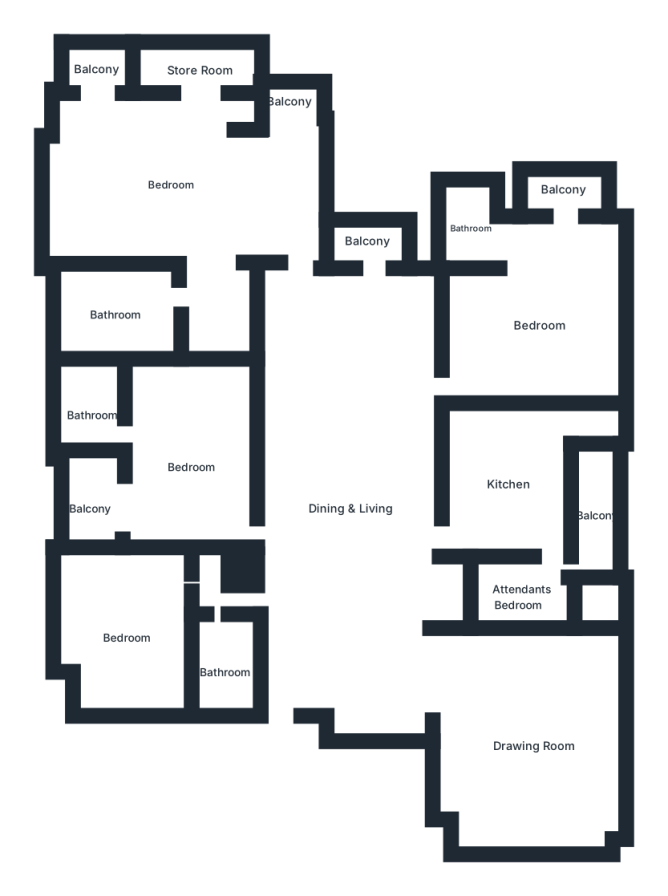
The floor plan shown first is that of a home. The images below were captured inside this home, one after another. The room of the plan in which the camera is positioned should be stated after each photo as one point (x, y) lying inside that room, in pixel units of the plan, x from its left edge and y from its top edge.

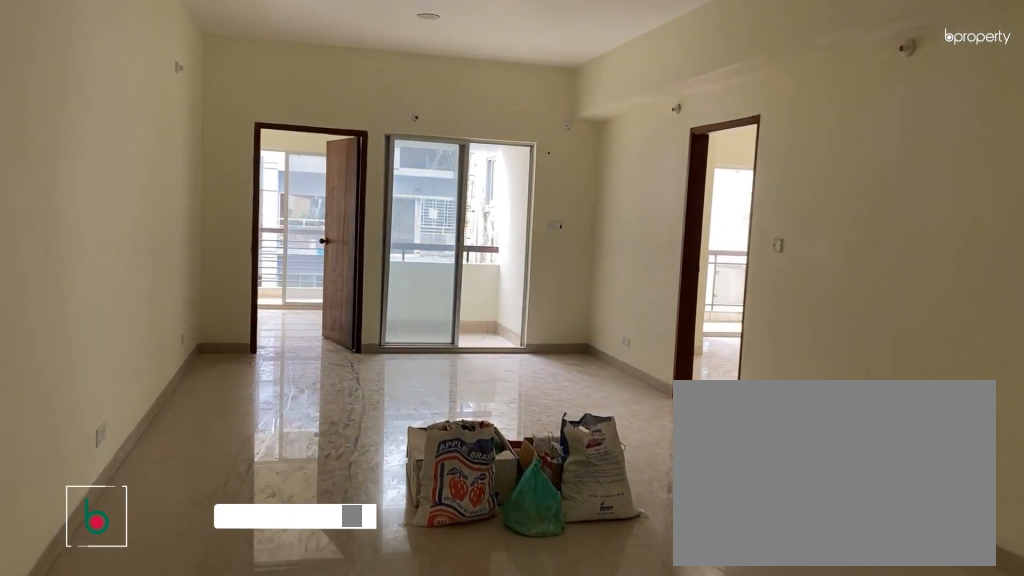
(353, 515)
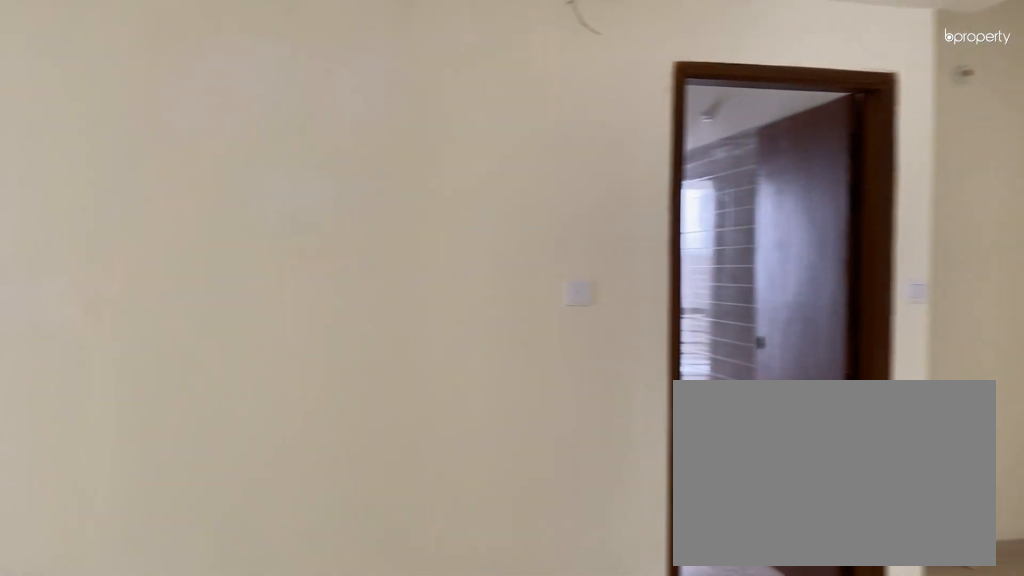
(353, 515)
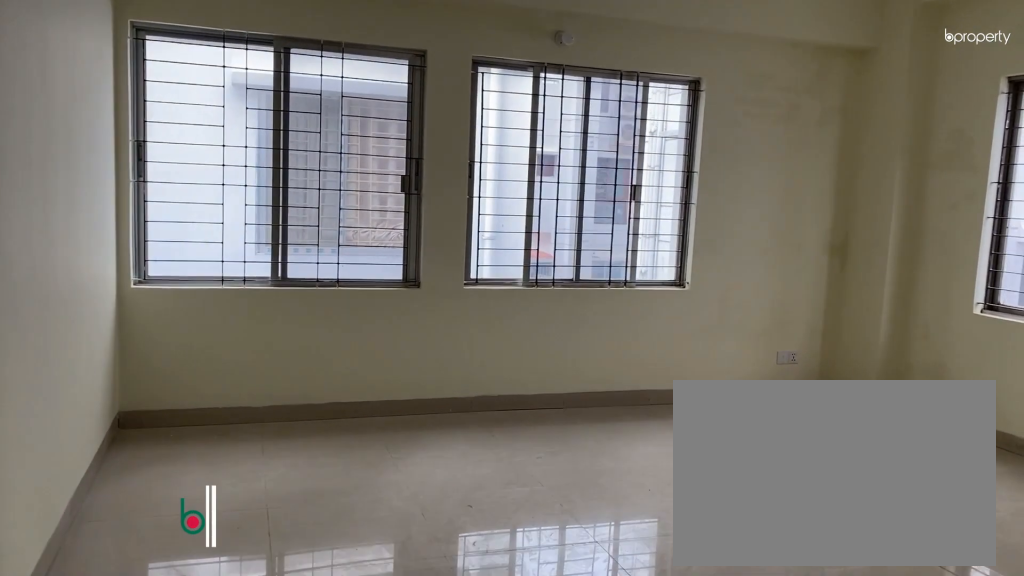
(531, 748)
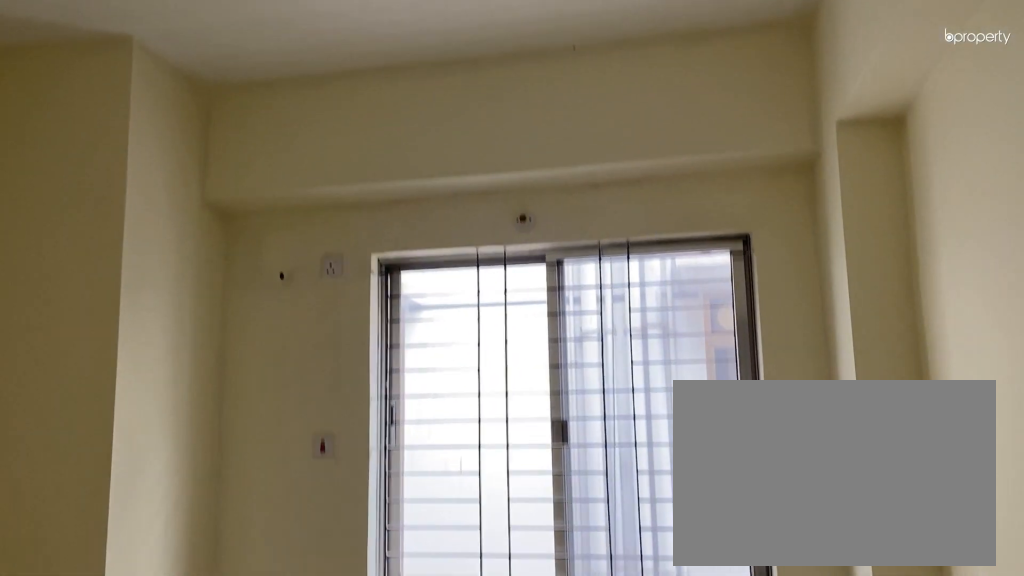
(129, 638)
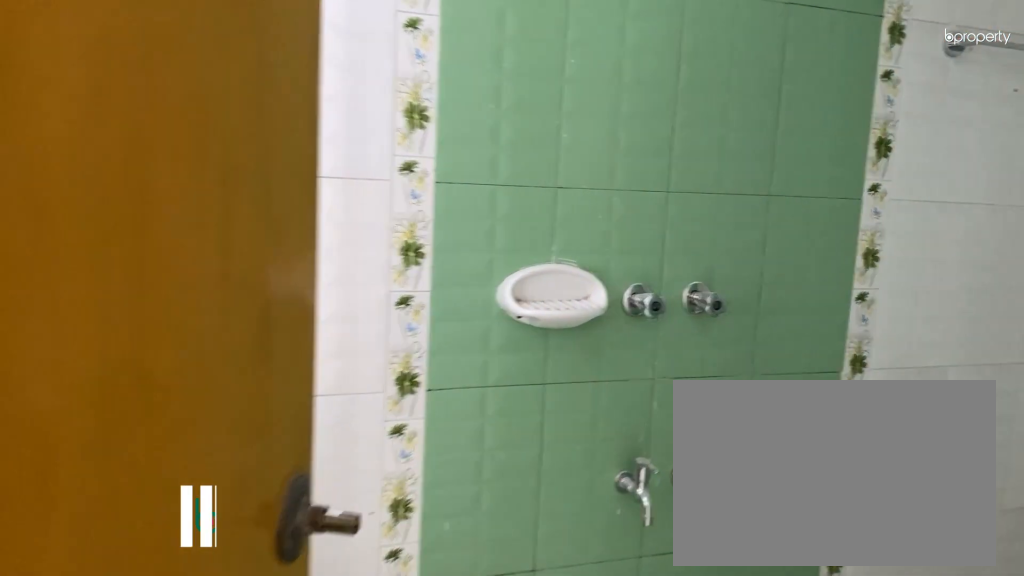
(91, 414)
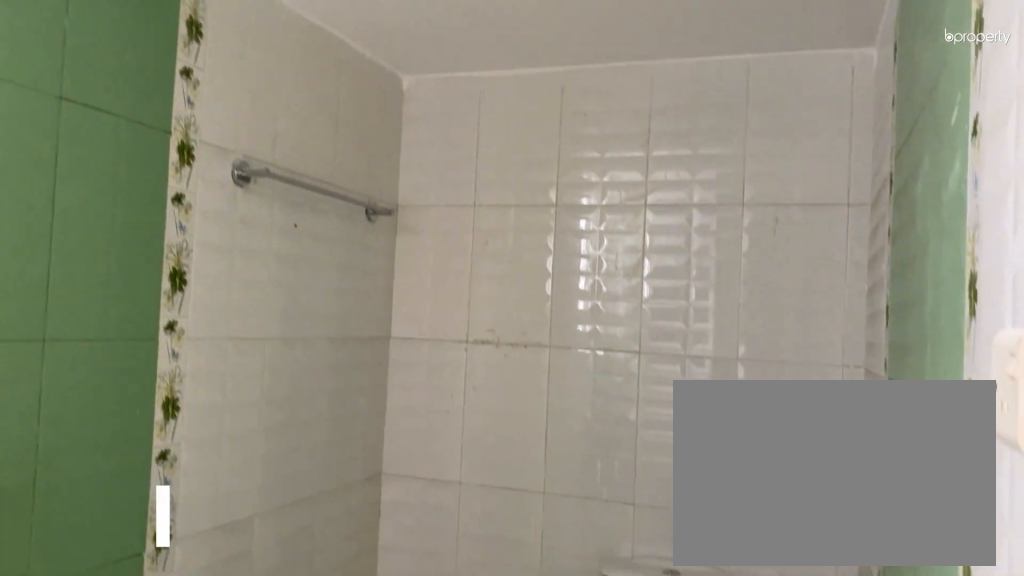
(91, 414)
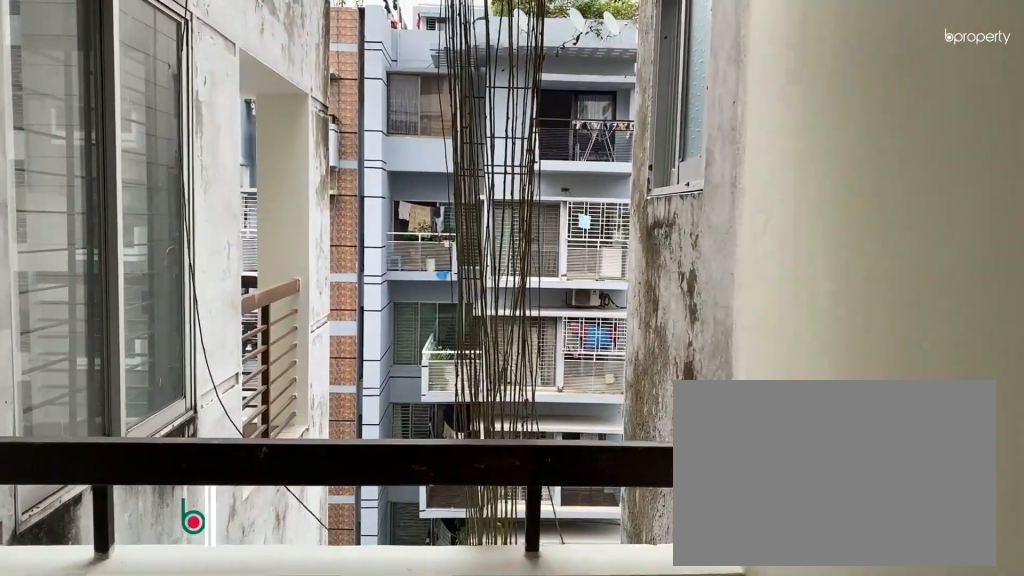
(368, 242)
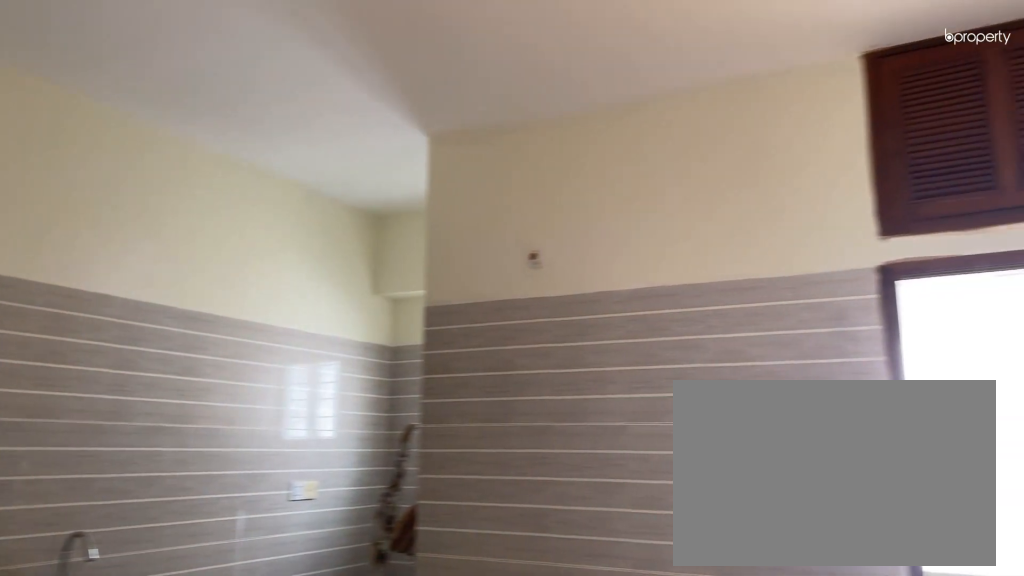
(511, 484)
